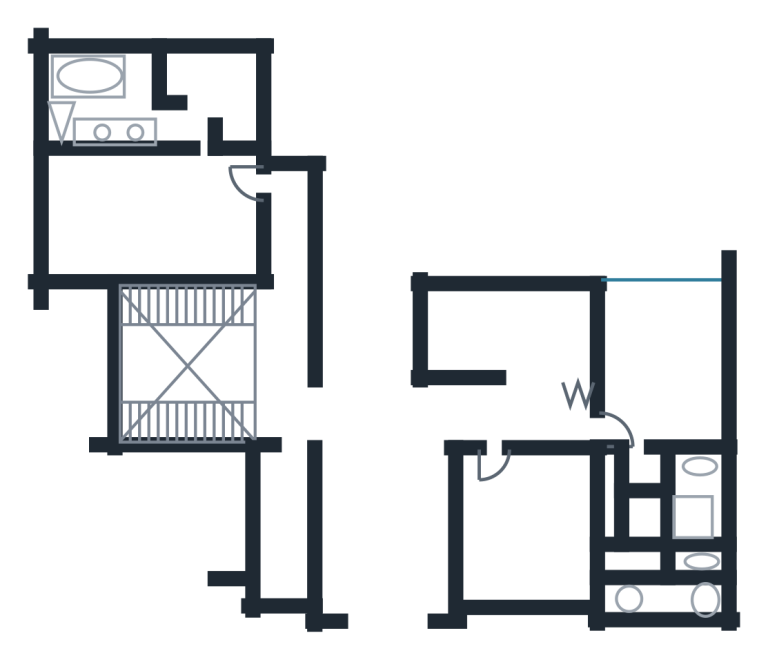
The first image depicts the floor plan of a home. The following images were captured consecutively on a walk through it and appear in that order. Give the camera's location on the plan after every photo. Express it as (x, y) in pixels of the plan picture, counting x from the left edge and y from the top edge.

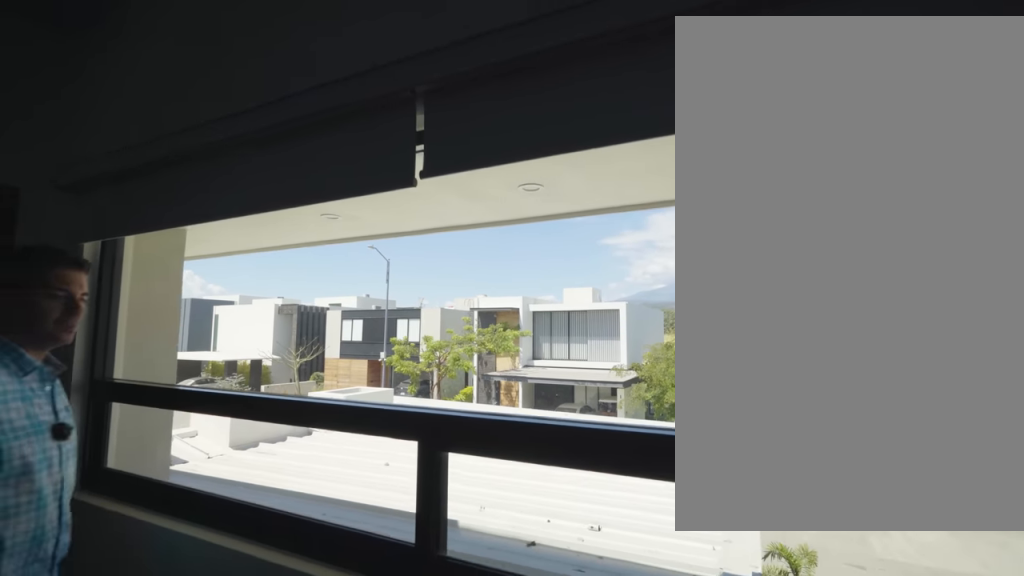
(527, 586)
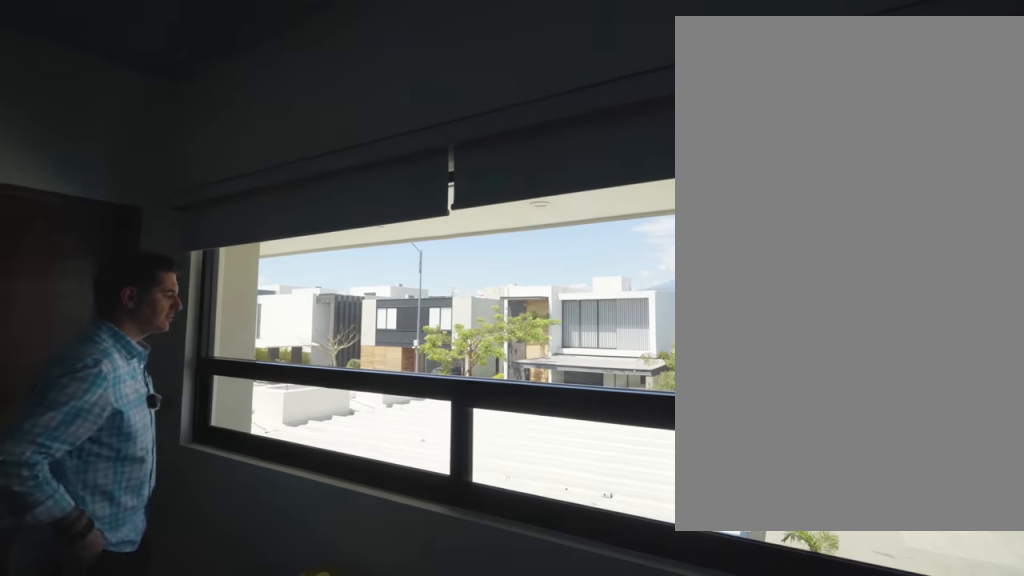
(526, 586)
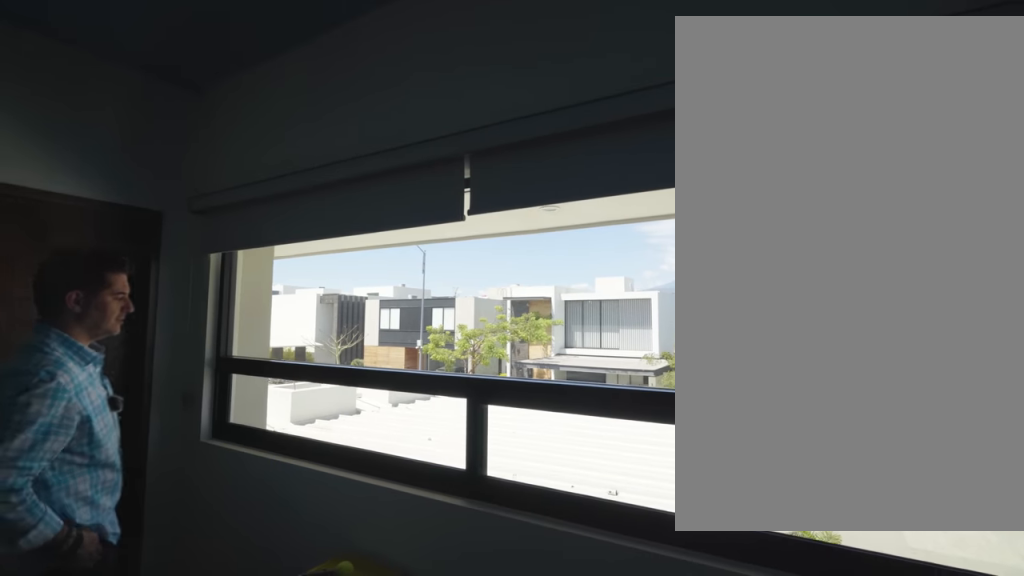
(526, 586)
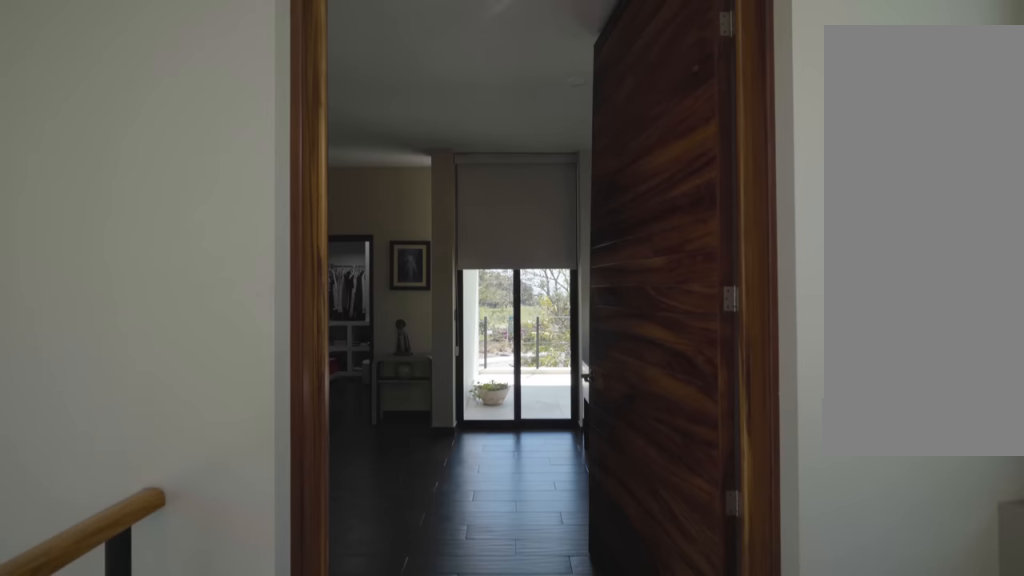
(296, 299)
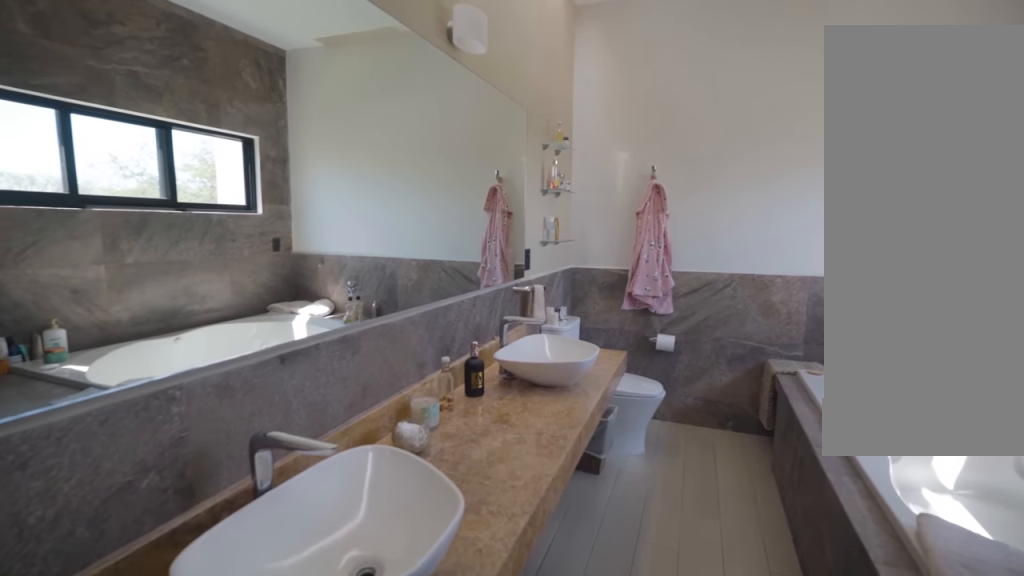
(164, 112)
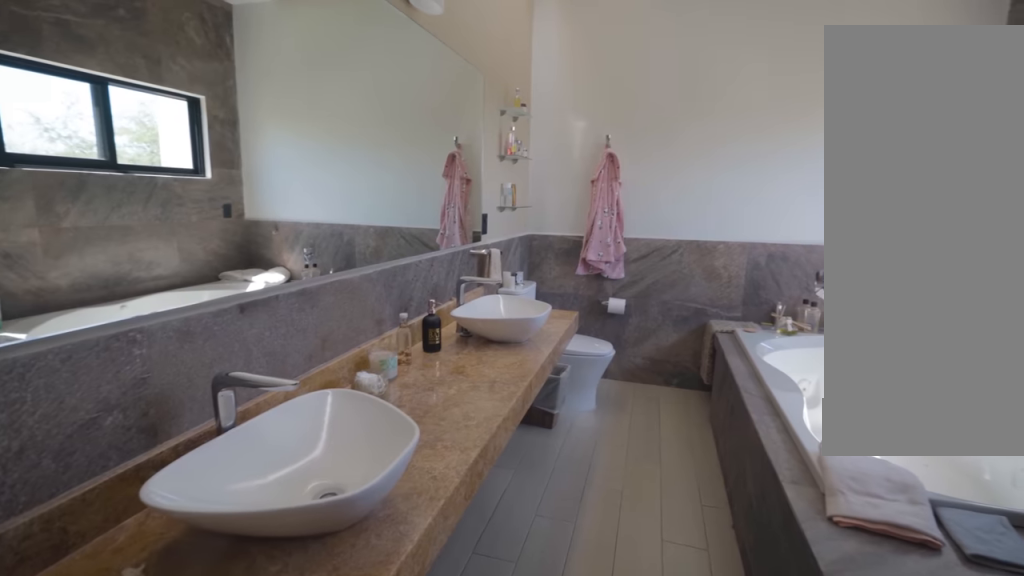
(142, 108)
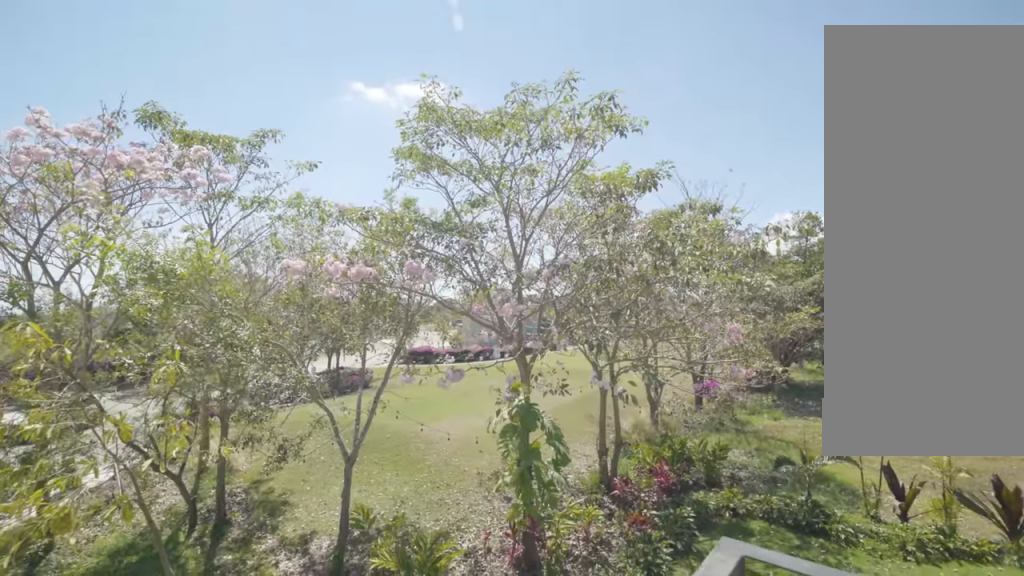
(300, 65)
